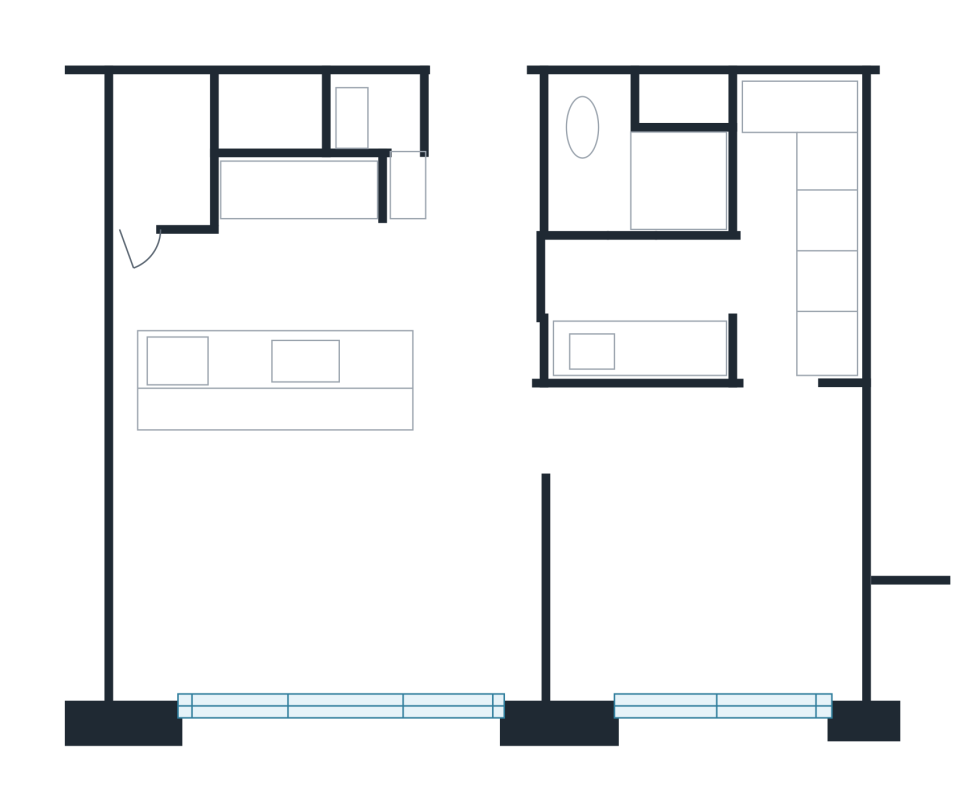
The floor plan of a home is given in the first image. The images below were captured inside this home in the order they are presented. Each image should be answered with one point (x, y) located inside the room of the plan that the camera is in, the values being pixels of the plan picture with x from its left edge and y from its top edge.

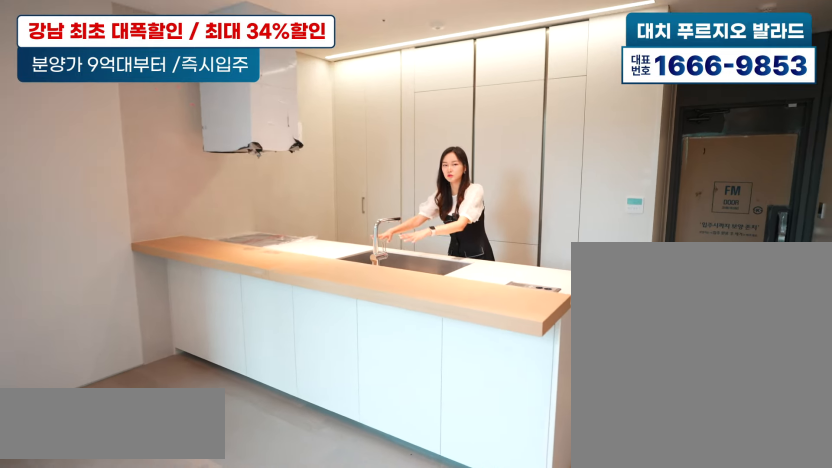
(280, 260)
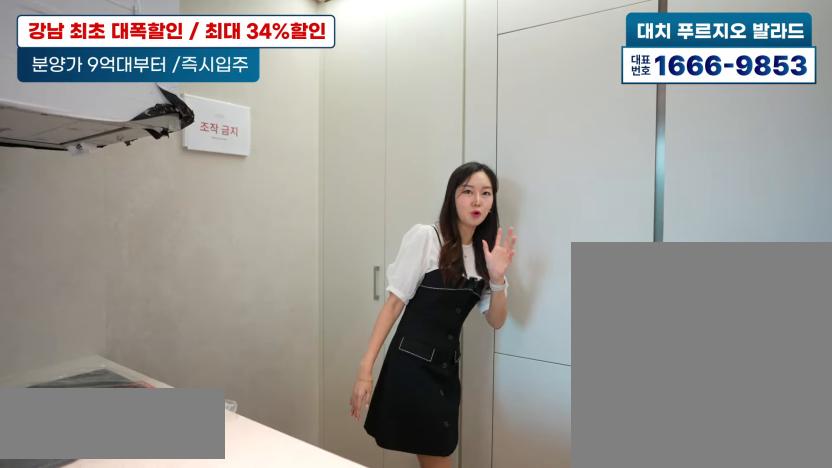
(284, 263)
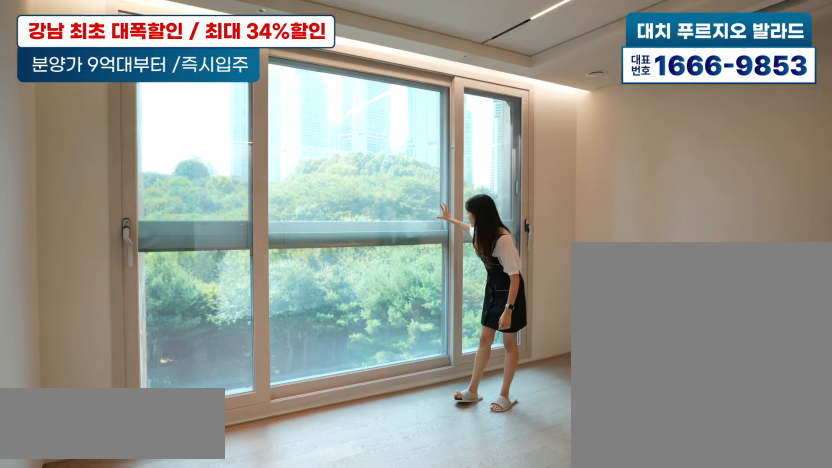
(314, 567)
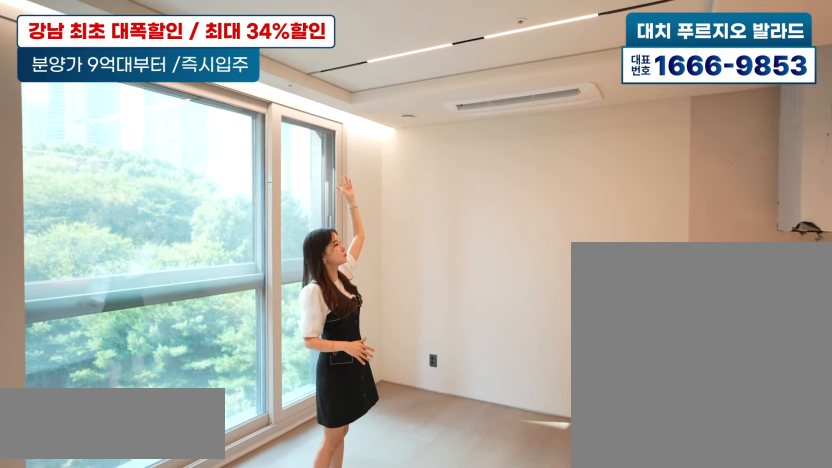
(316, 569)
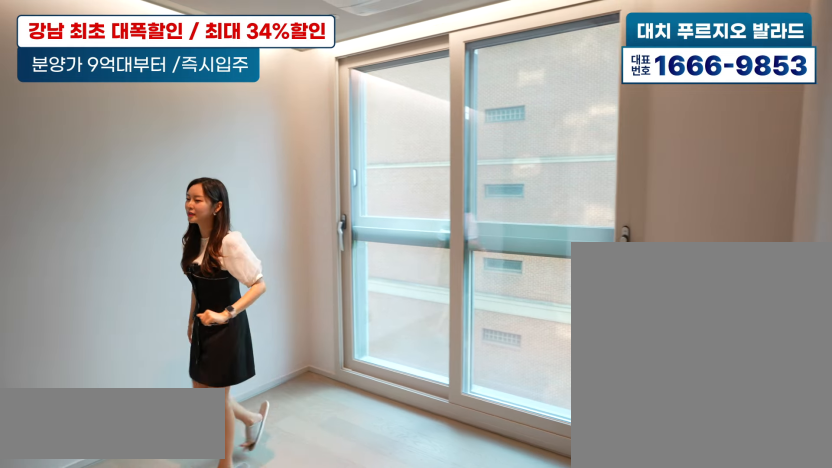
(712, 561)
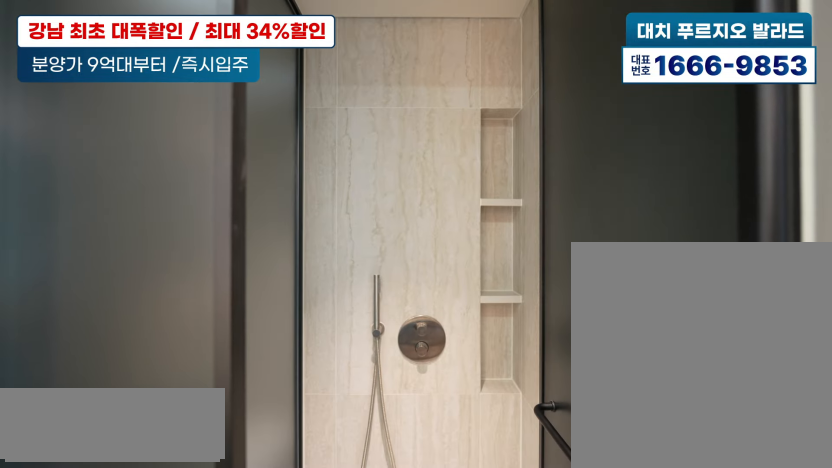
(727, 247)
